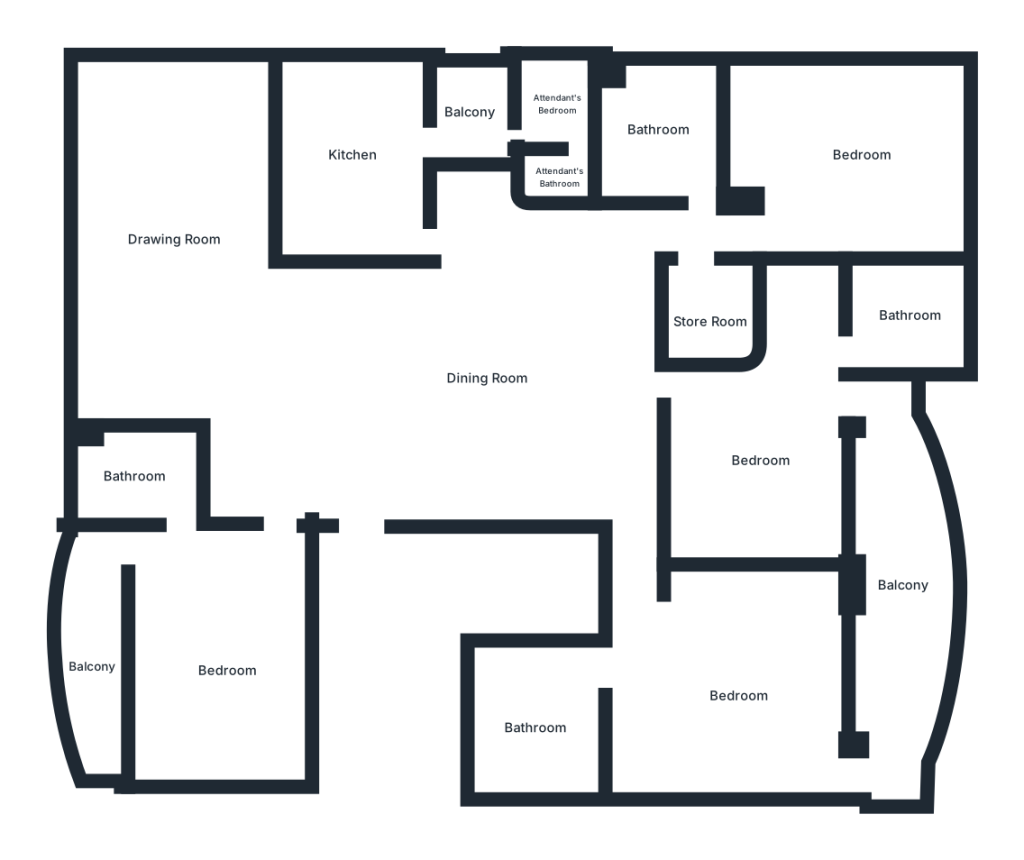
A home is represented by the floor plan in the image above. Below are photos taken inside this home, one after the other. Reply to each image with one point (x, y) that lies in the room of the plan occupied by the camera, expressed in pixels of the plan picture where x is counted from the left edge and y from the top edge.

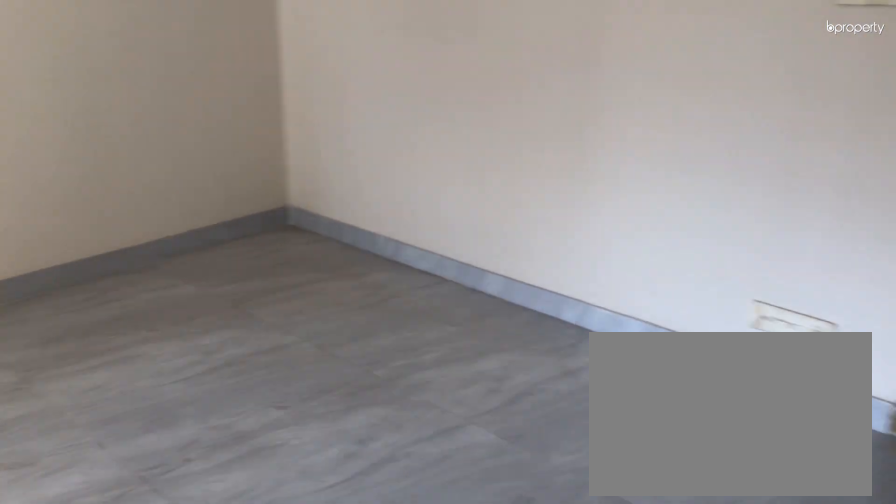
(754, 462)
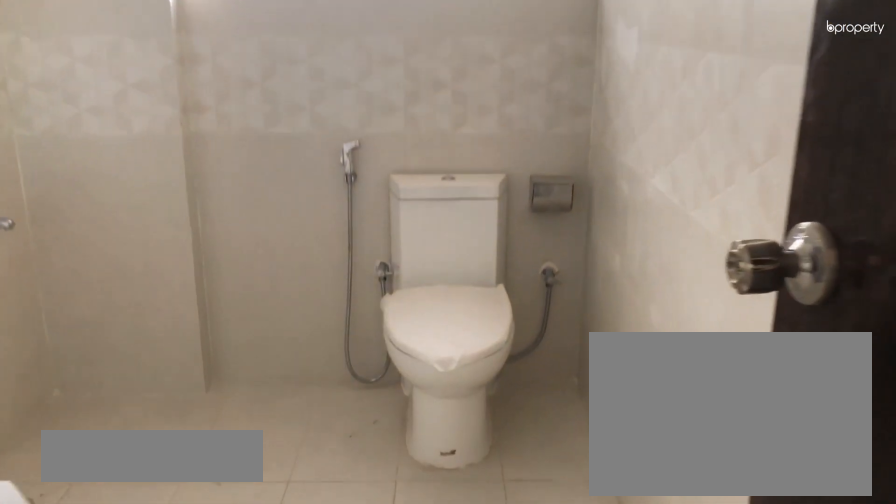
(899, 316)
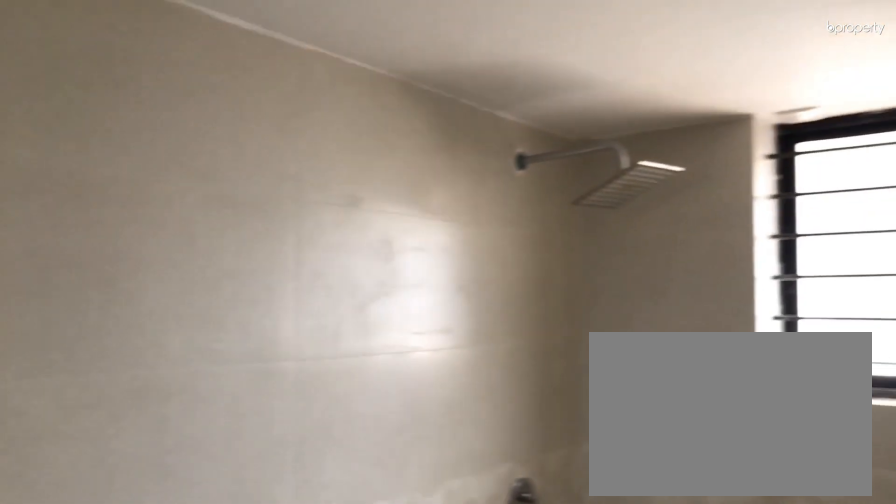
(899, 316)
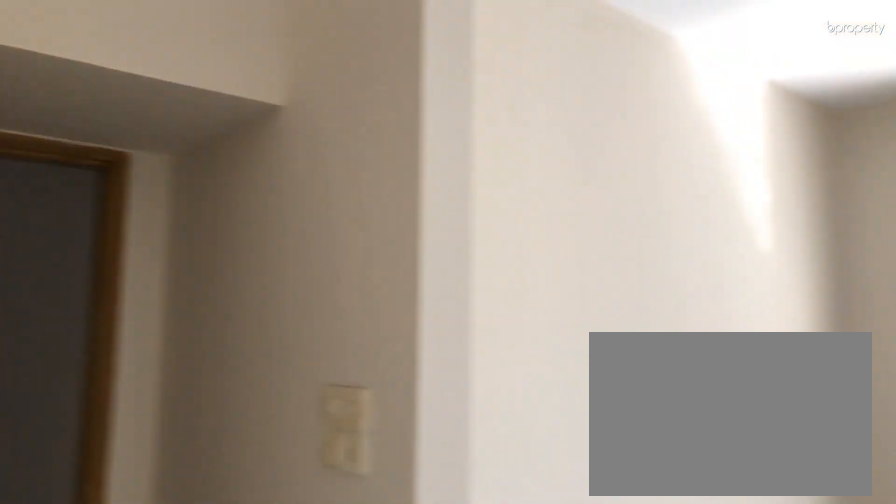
(730, 686)
